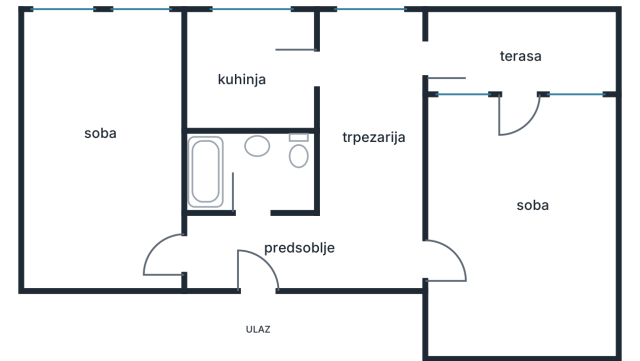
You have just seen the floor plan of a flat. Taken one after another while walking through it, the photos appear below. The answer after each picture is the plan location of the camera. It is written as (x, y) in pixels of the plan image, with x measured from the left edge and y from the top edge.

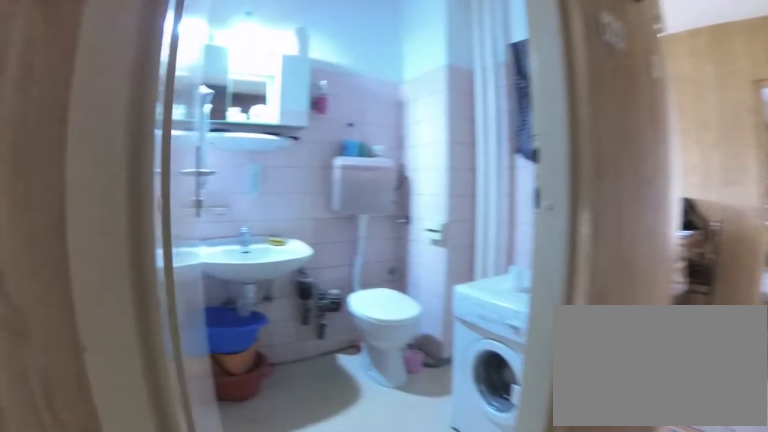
(237, 254)
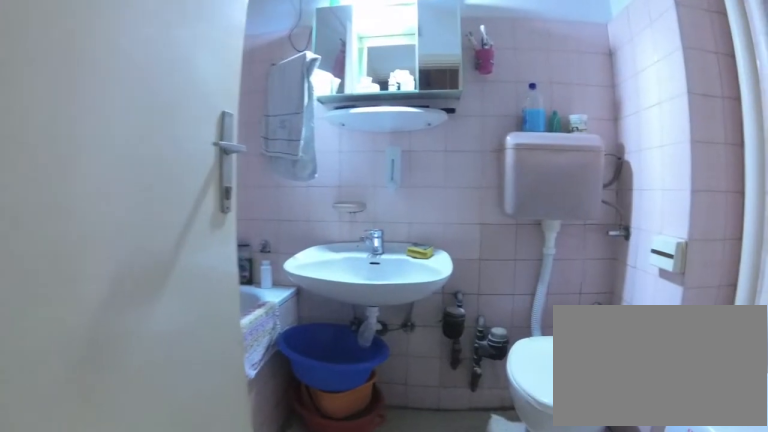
(247, 222)
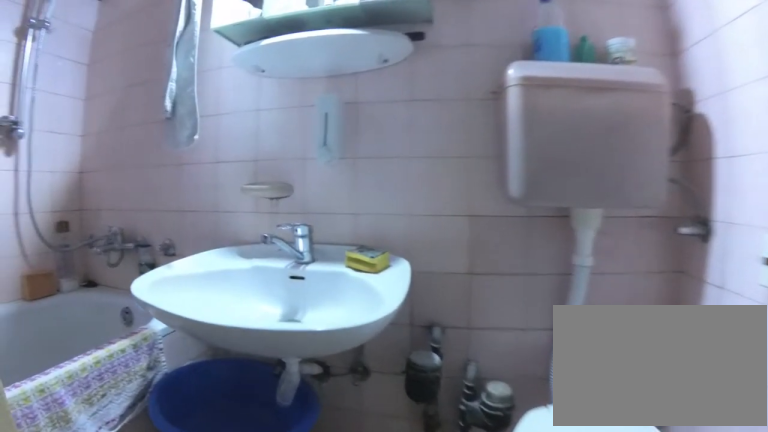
(255, 190)
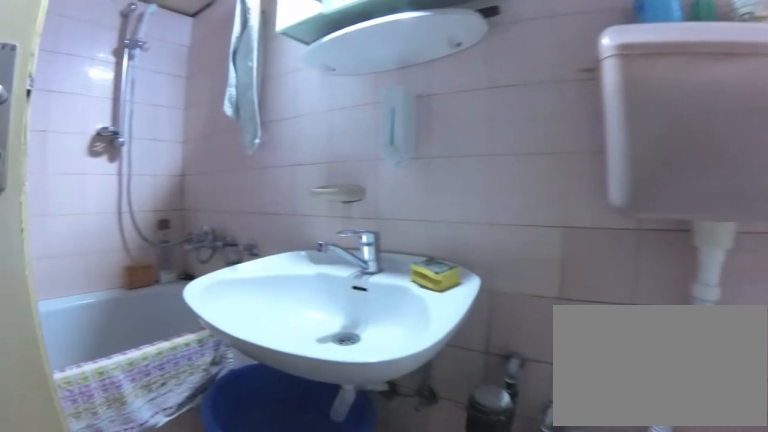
(258, 184)
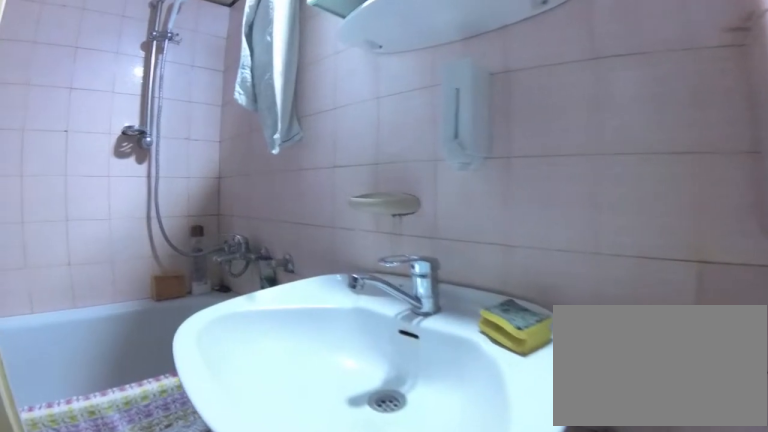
(262, 180)
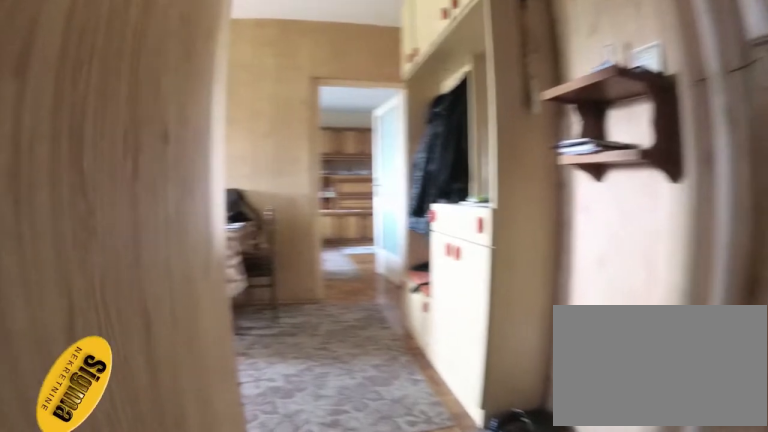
(243, 219)
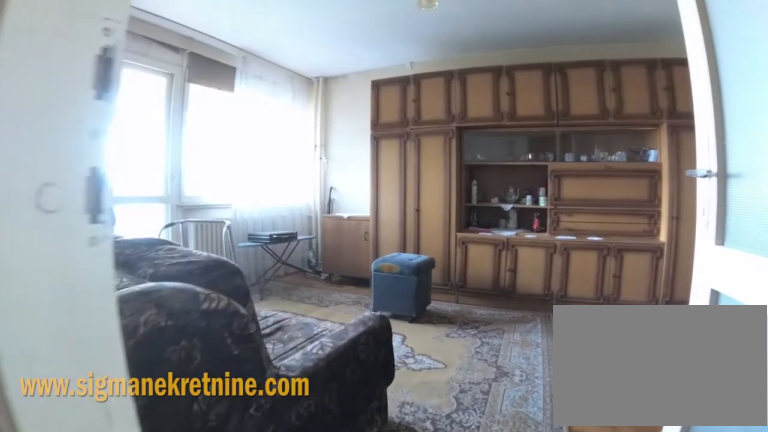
(402, 254)
